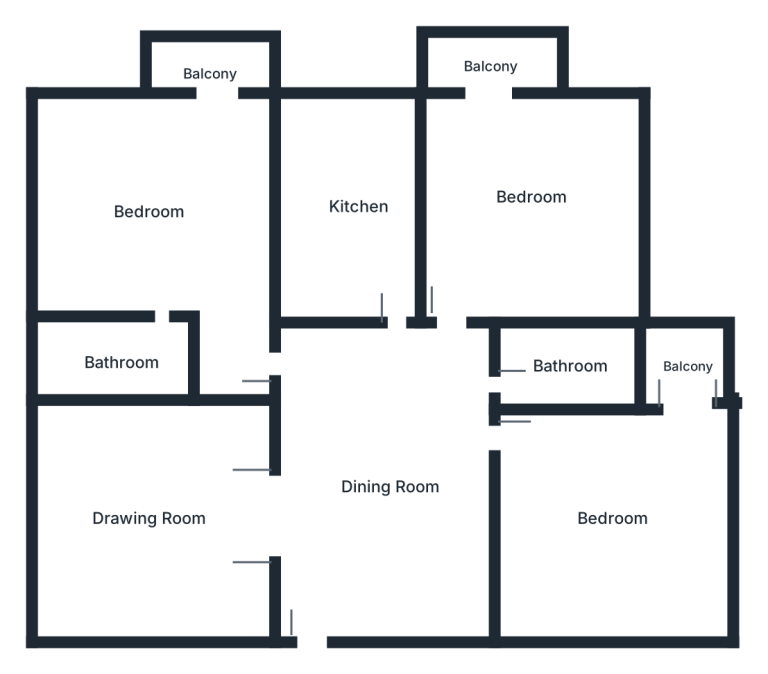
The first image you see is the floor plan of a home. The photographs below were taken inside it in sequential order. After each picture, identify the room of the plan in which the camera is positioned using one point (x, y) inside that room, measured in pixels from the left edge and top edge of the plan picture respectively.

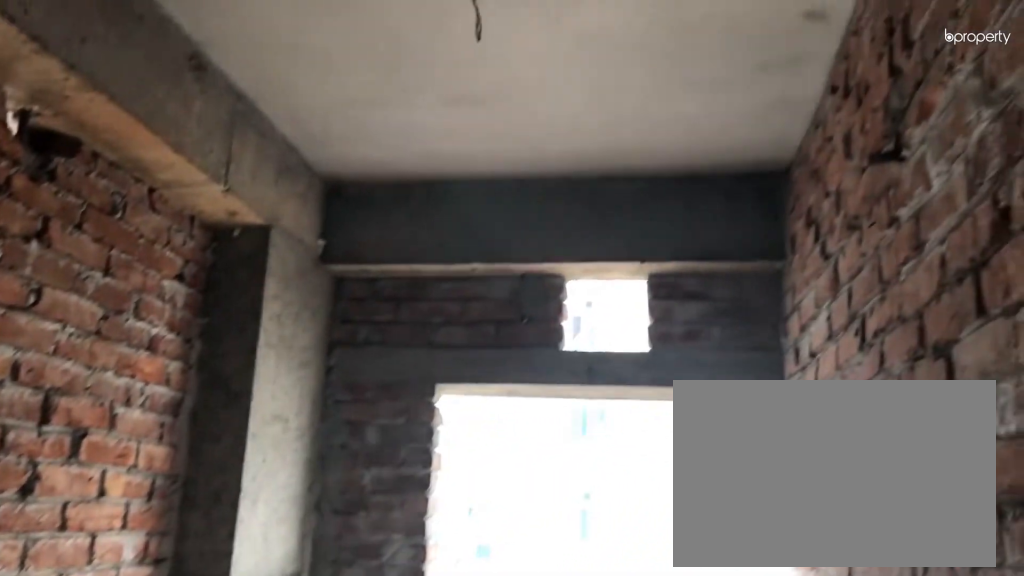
(355, 203)
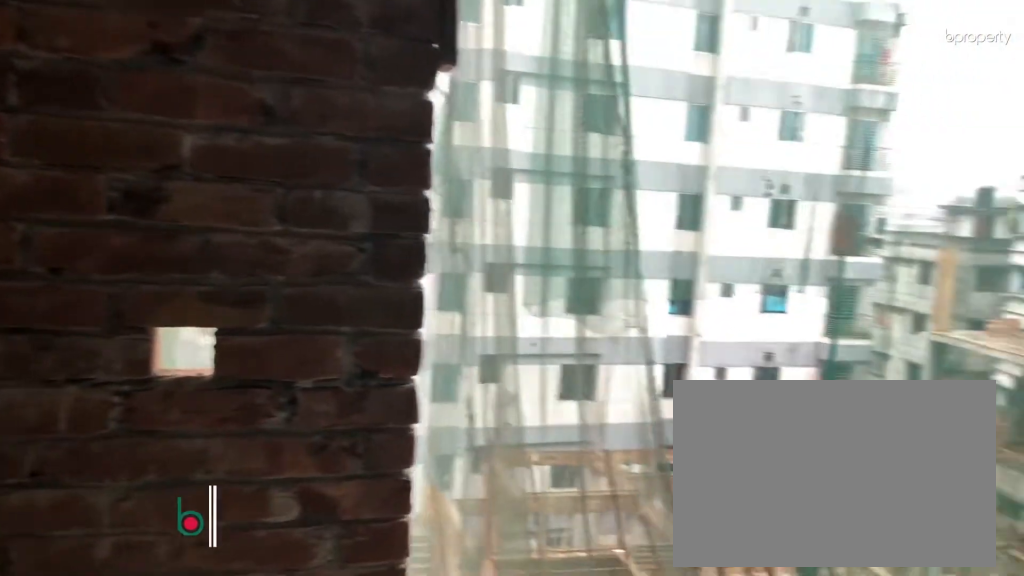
(153, 213)
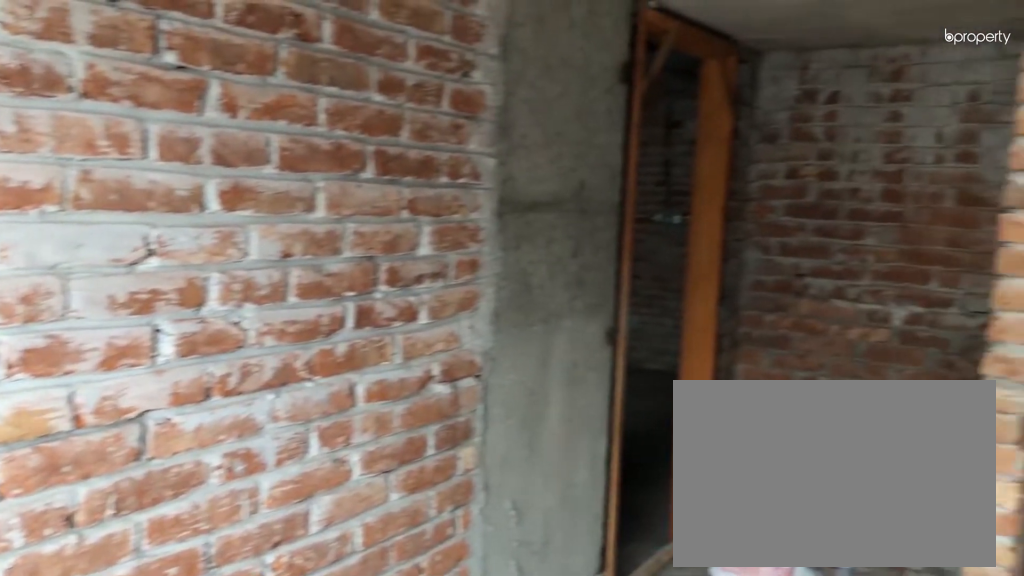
(151, 214)
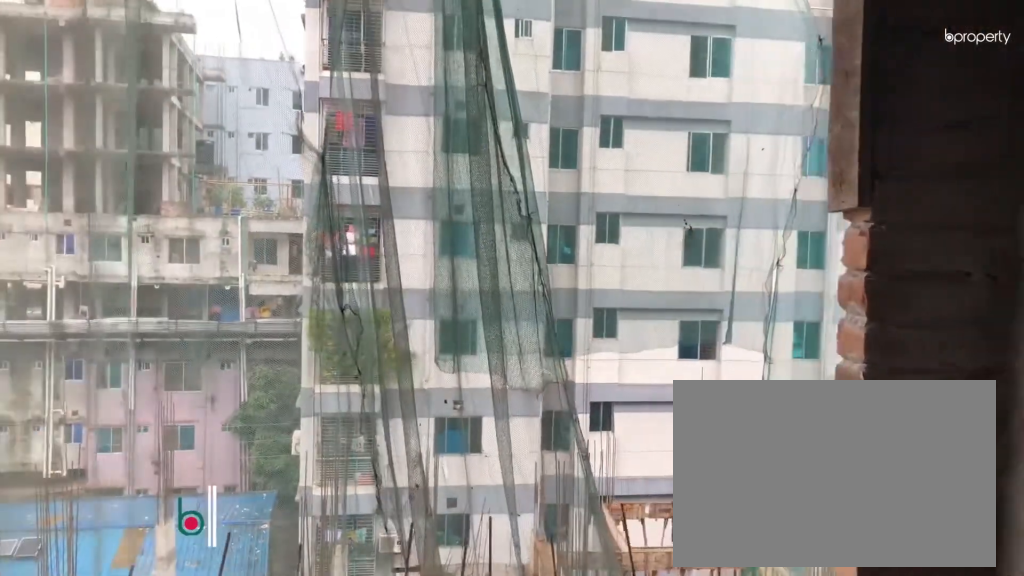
(209, 61)
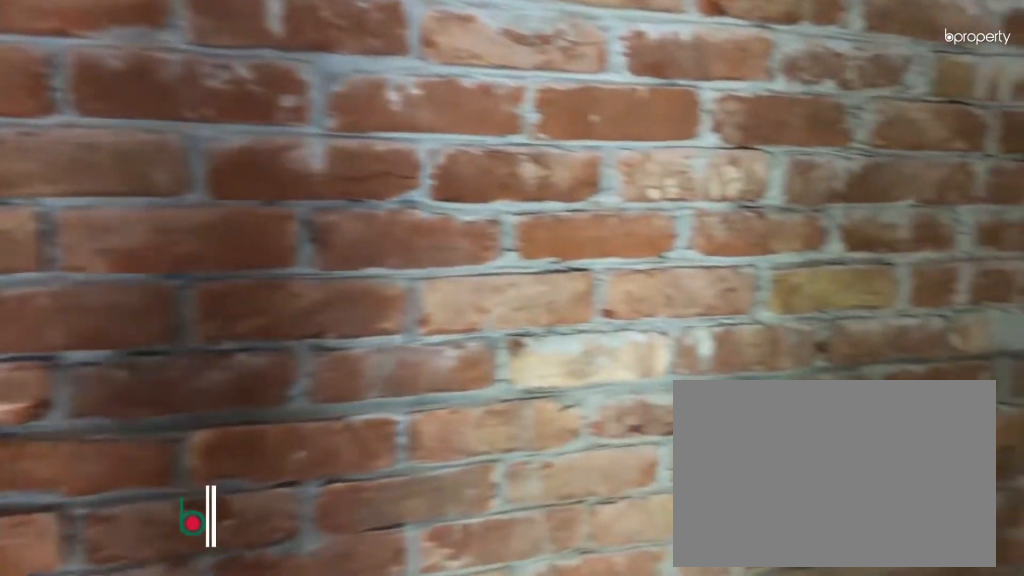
(128, 359)
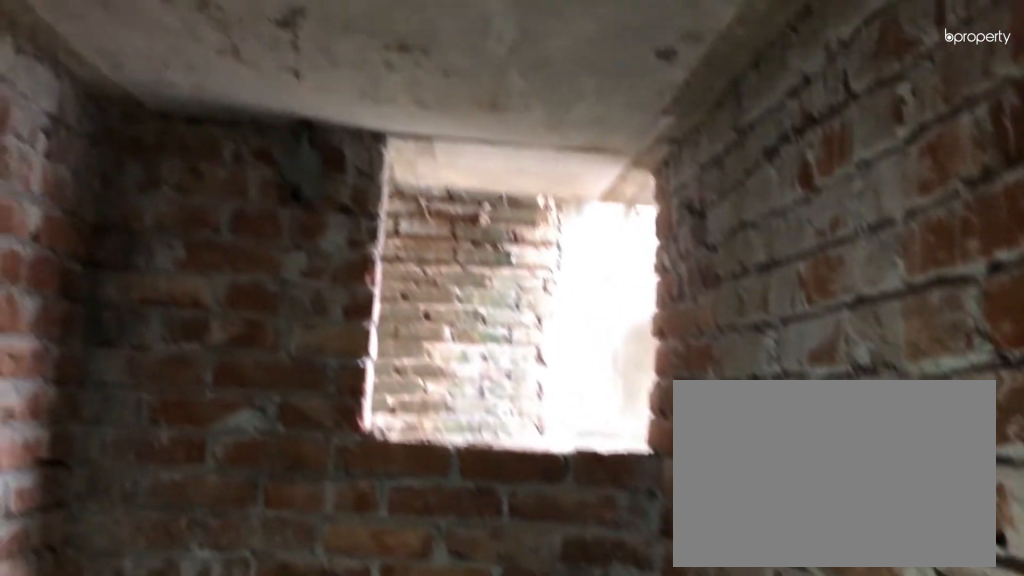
(129, 360)
